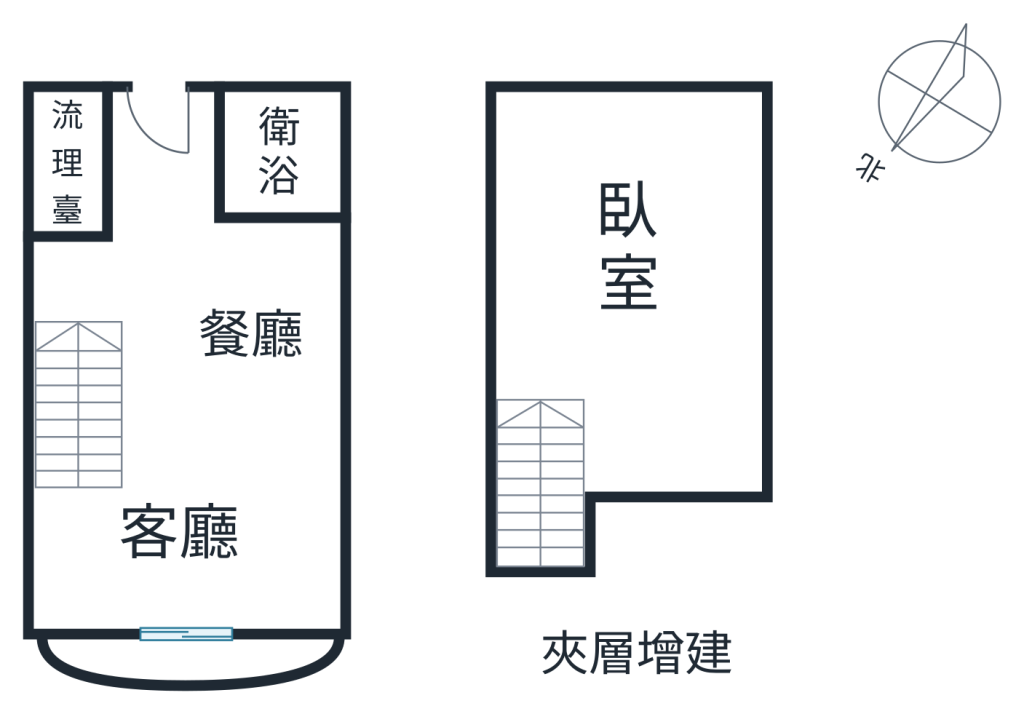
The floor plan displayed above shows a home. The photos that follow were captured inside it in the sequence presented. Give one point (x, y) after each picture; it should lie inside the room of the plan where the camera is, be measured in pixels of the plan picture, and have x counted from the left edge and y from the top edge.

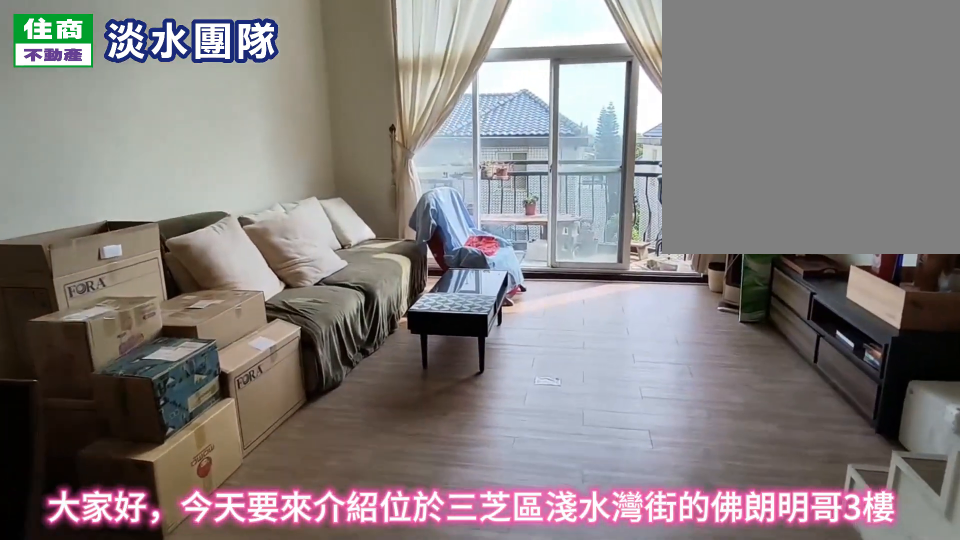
(102, 498)
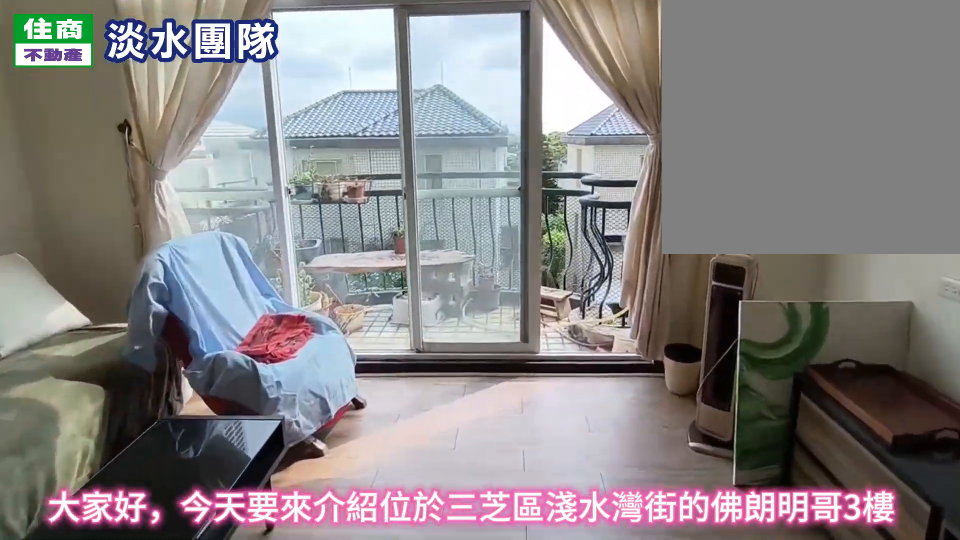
(97, 505)
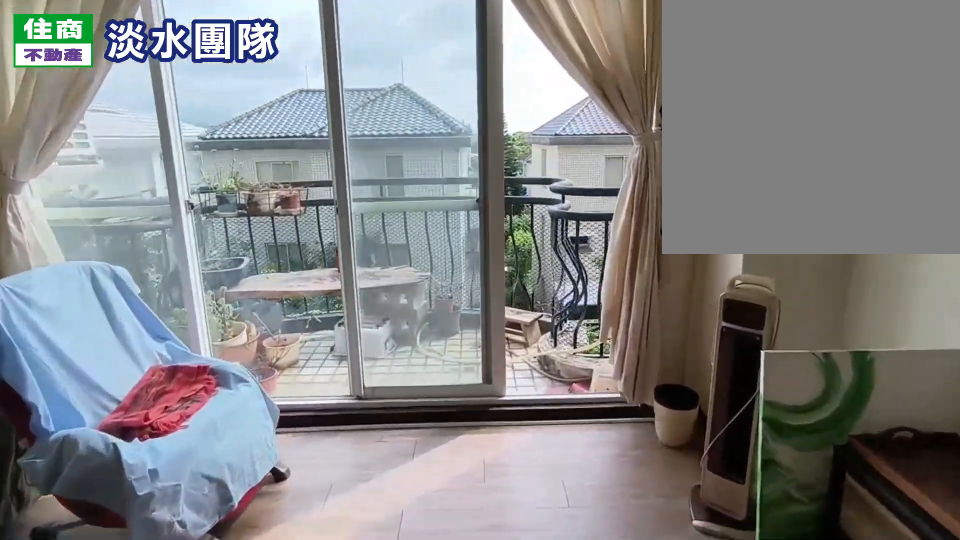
(106, 483)
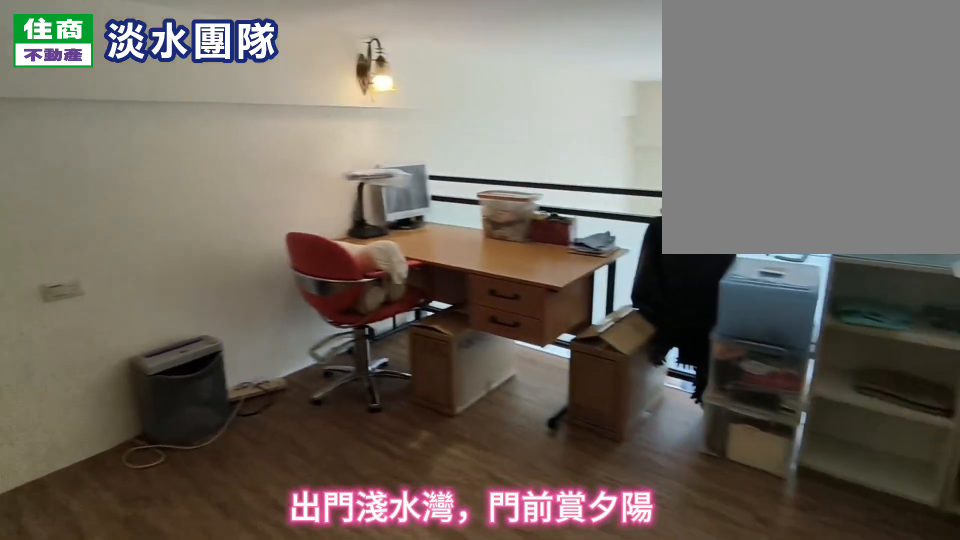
(638, 276)
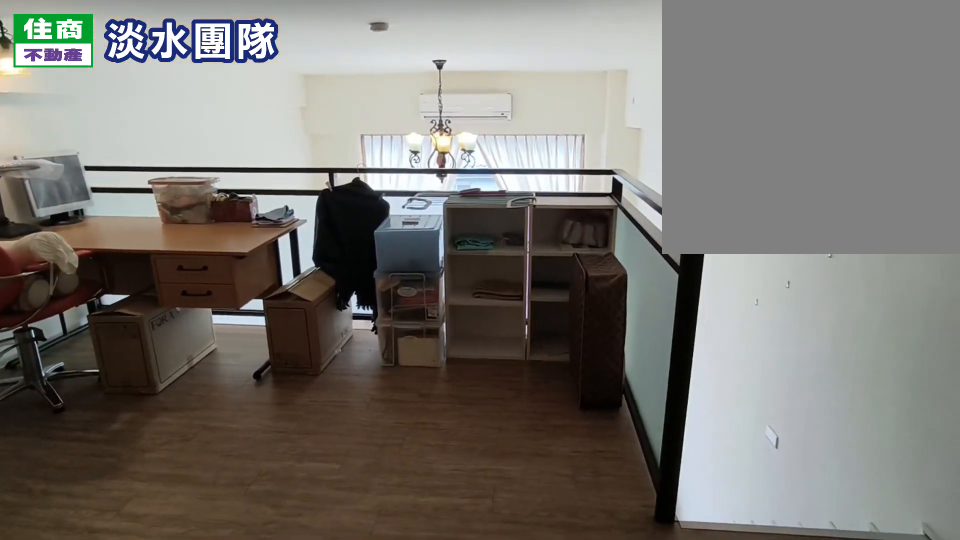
(638, 276)
